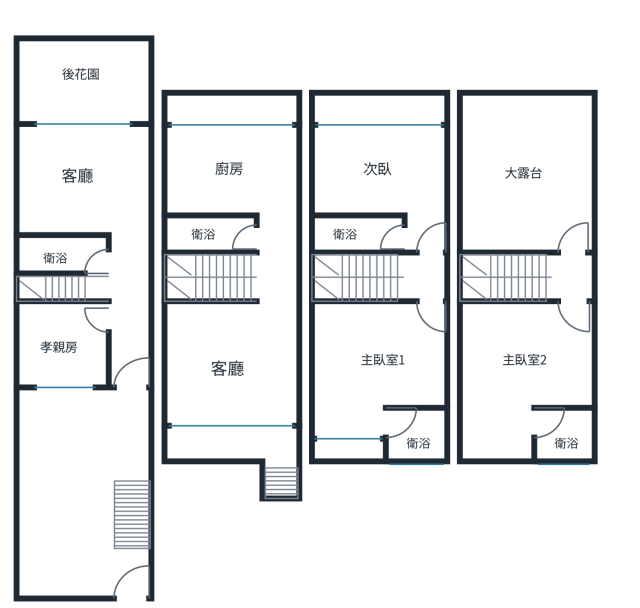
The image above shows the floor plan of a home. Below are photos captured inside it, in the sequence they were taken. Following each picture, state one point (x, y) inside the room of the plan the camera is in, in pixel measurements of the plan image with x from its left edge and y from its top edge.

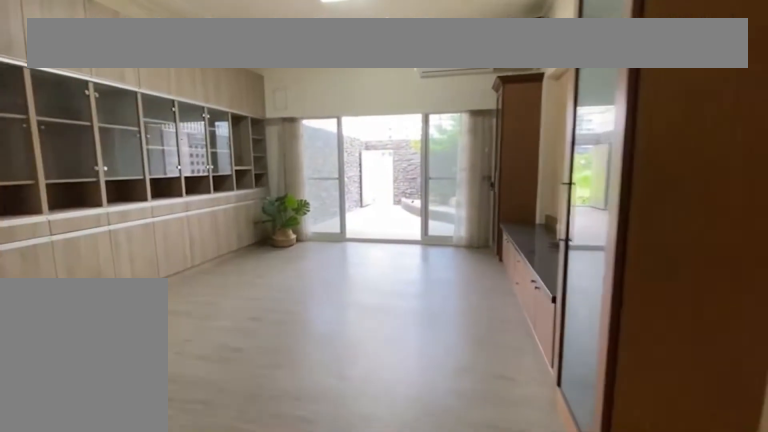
(78, 180)
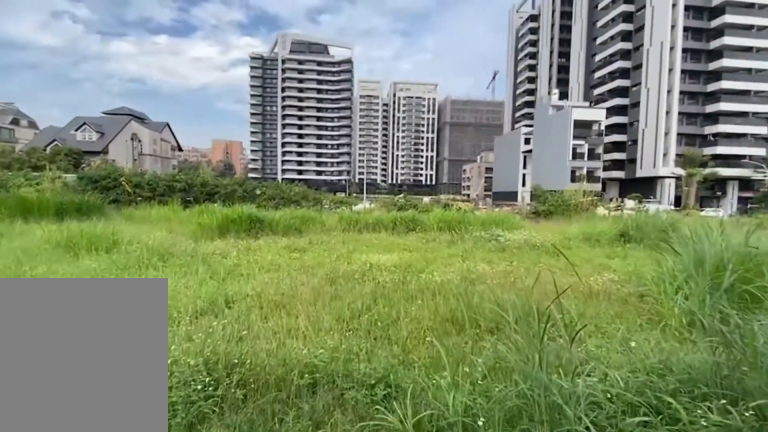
(67, 99)
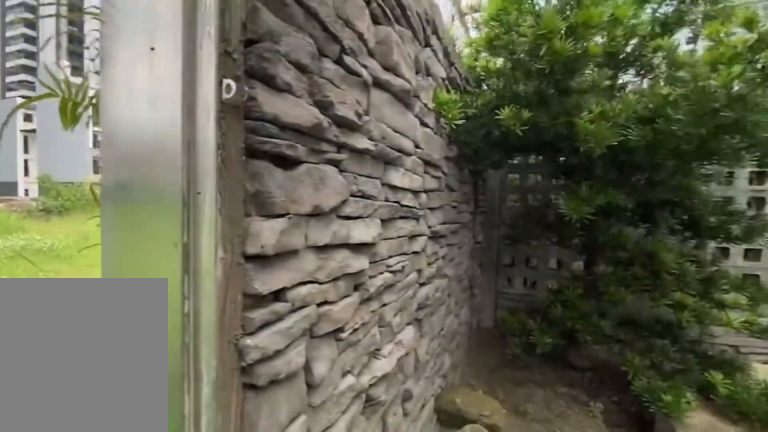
(67, 97)
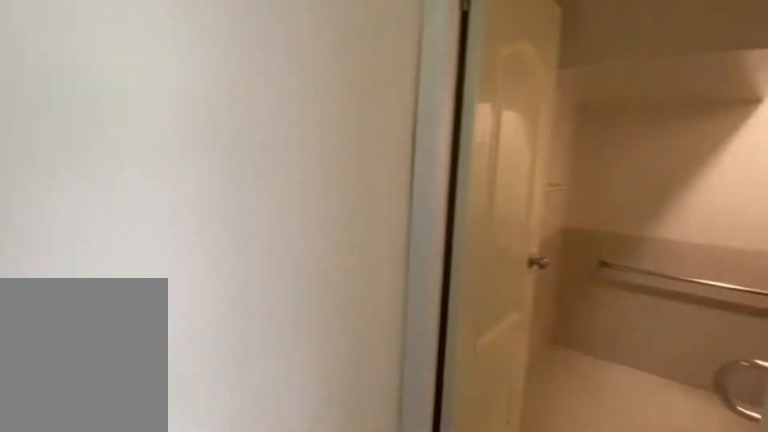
(68, 194)
